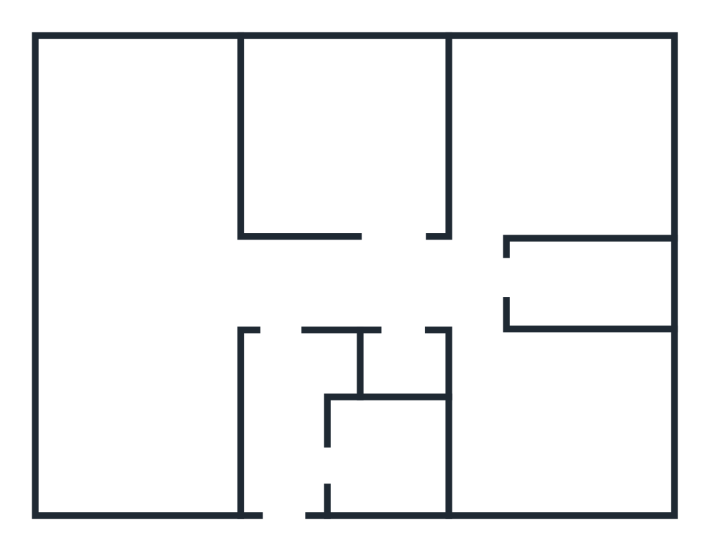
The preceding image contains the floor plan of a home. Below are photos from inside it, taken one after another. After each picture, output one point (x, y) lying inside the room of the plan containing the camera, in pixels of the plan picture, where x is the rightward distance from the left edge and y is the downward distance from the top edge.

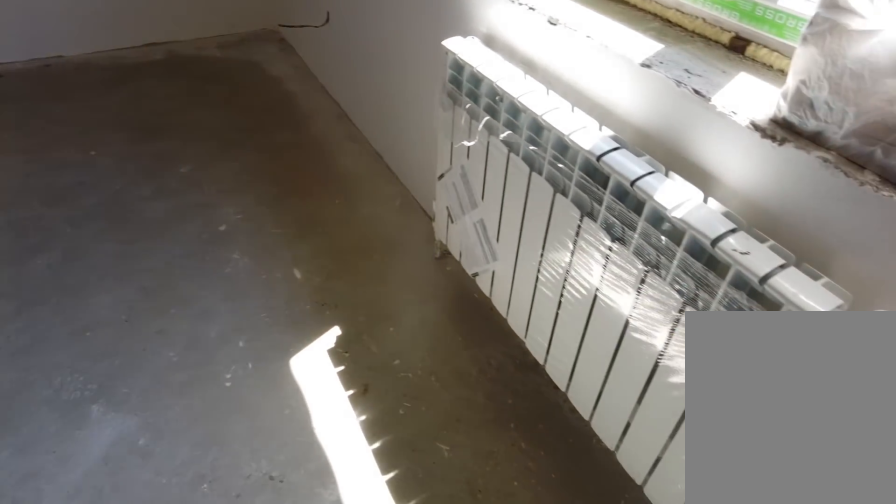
(513, 445)
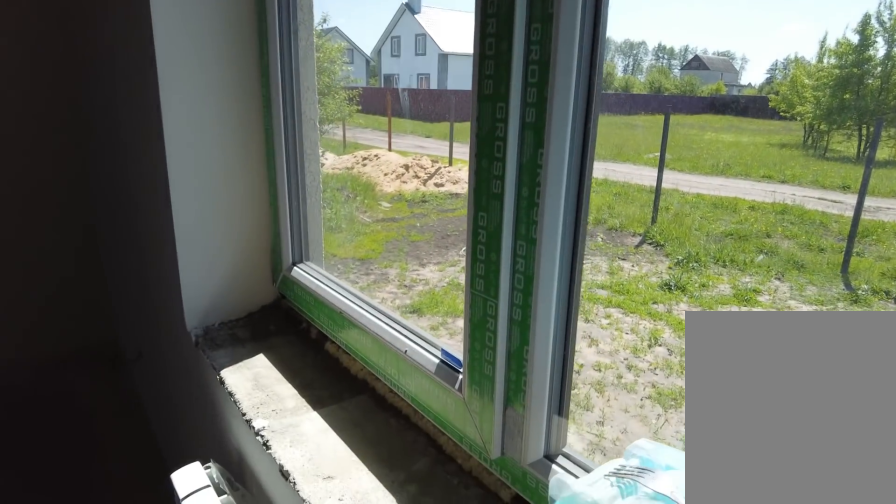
(513, 445)
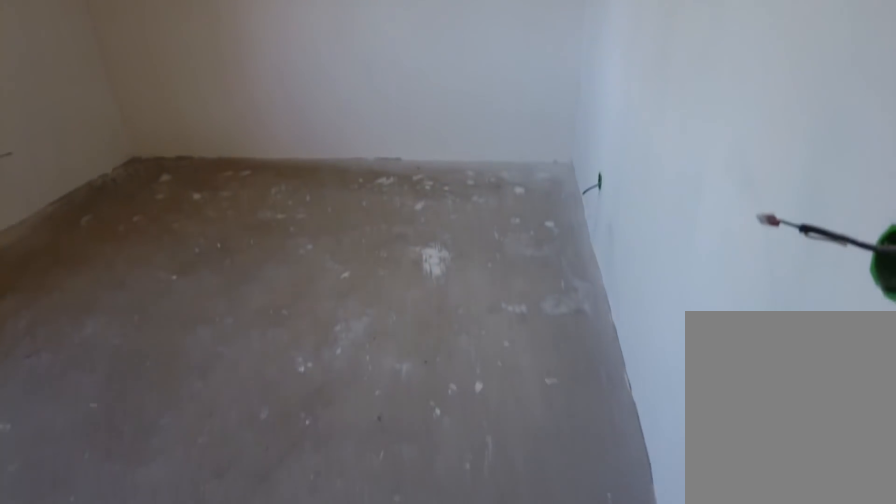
(494, 195)
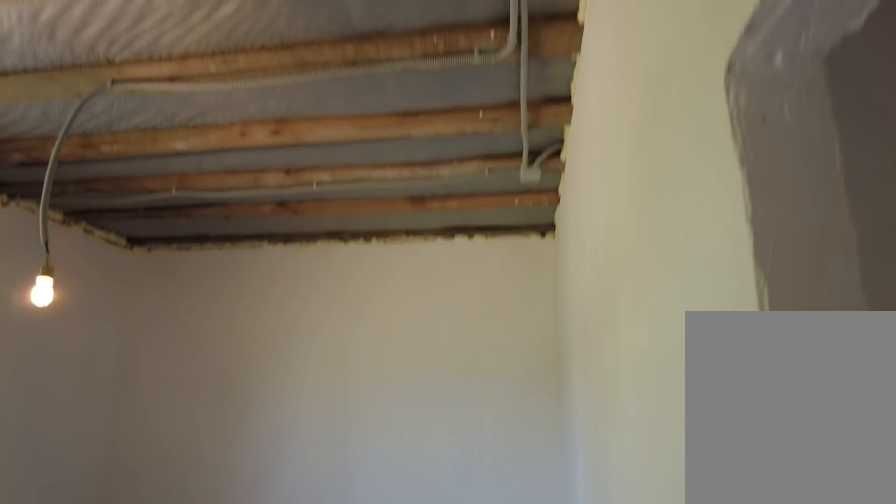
(494, 195)
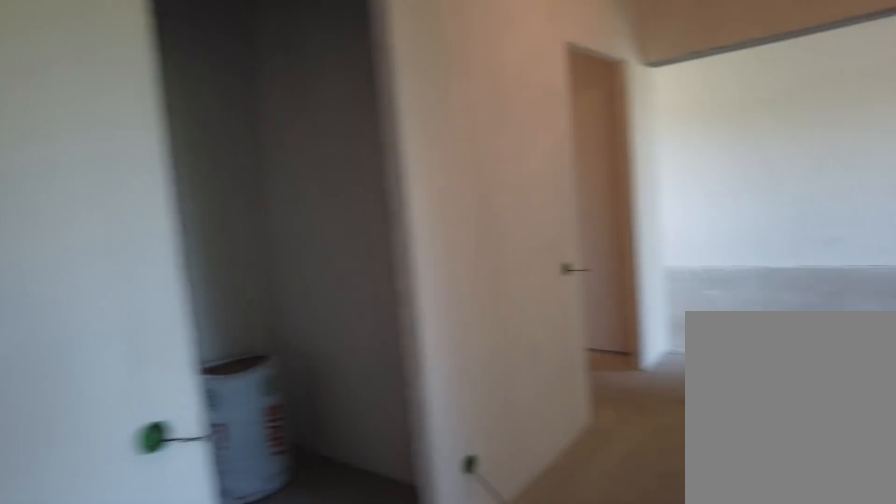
(468, 280)
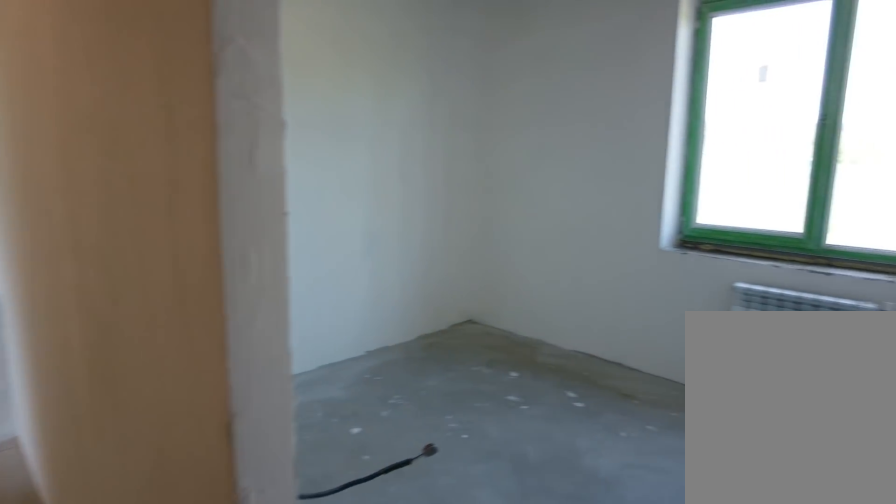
(401, 297)
